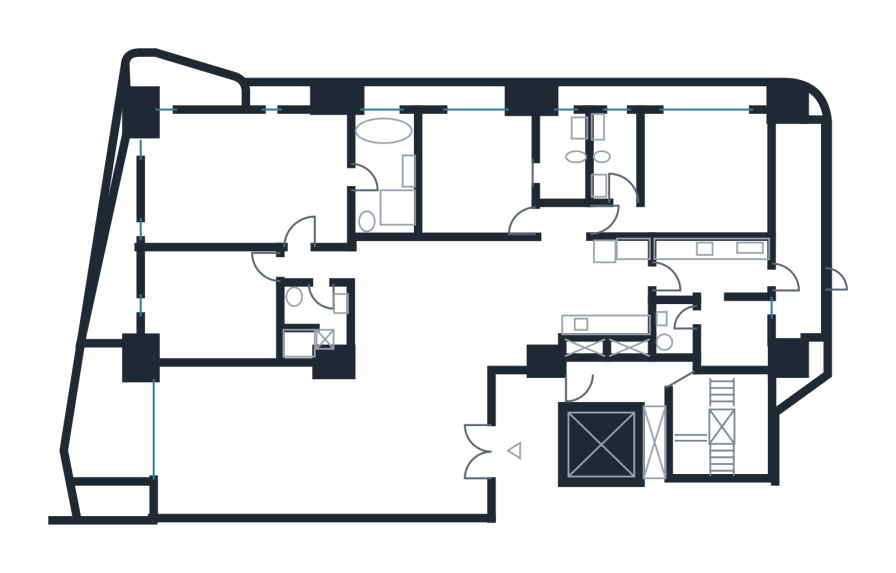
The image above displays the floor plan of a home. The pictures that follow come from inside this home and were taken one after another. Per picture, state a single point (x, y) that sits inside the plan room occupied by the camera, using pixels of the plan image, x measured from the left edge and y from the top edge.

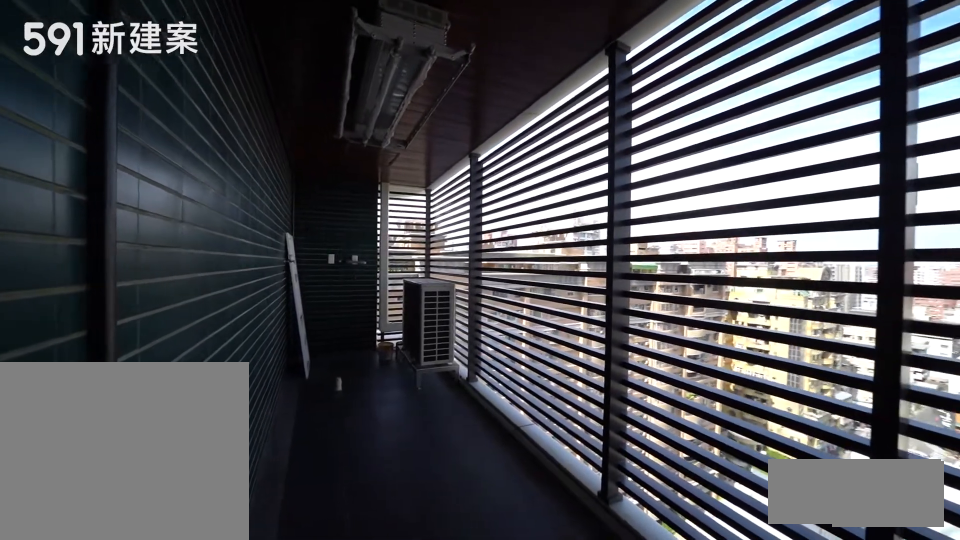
(801, 226)
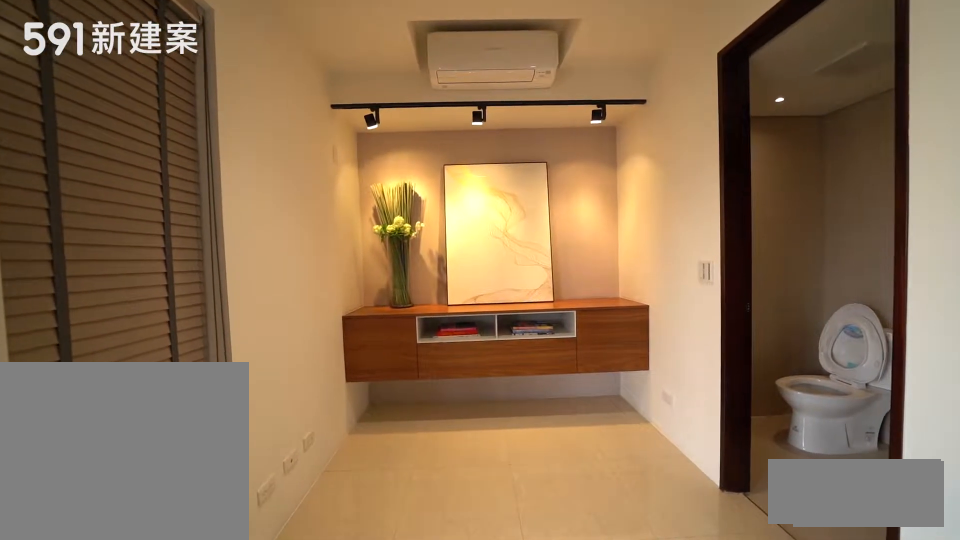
(739, 340)
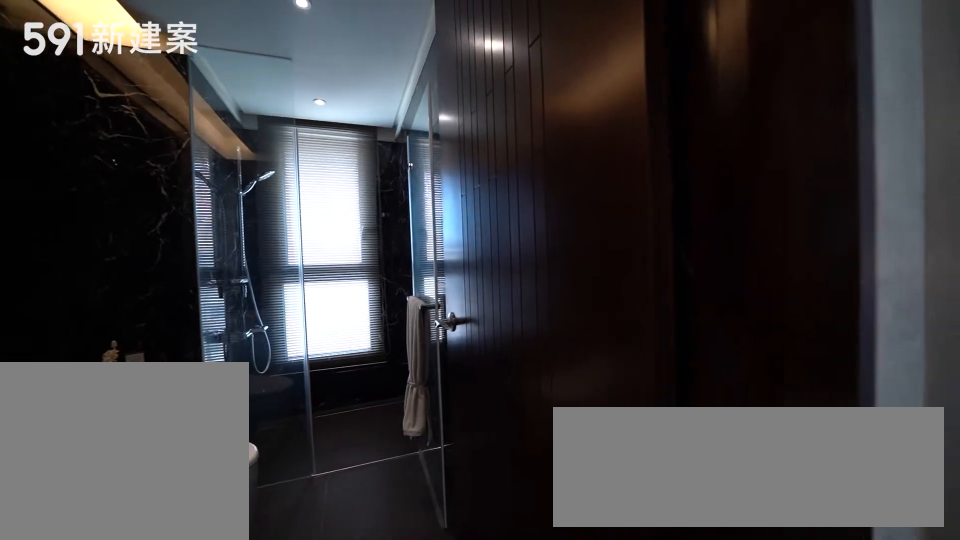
(618, 152)
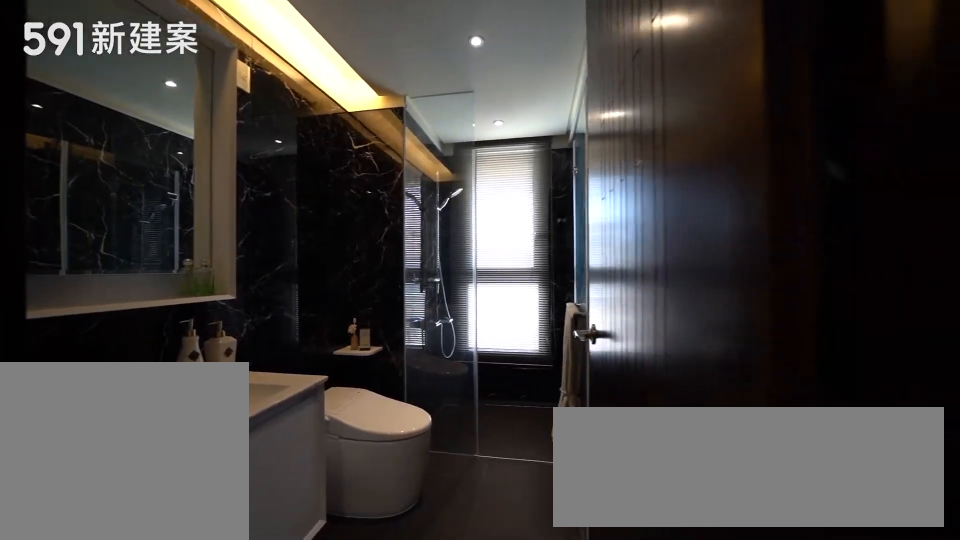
(618, 152)
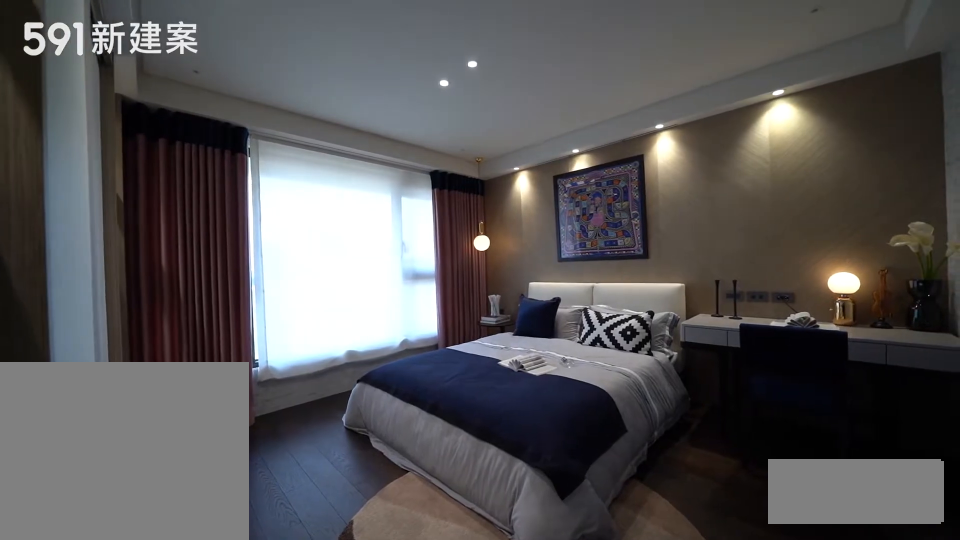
(699, 175)
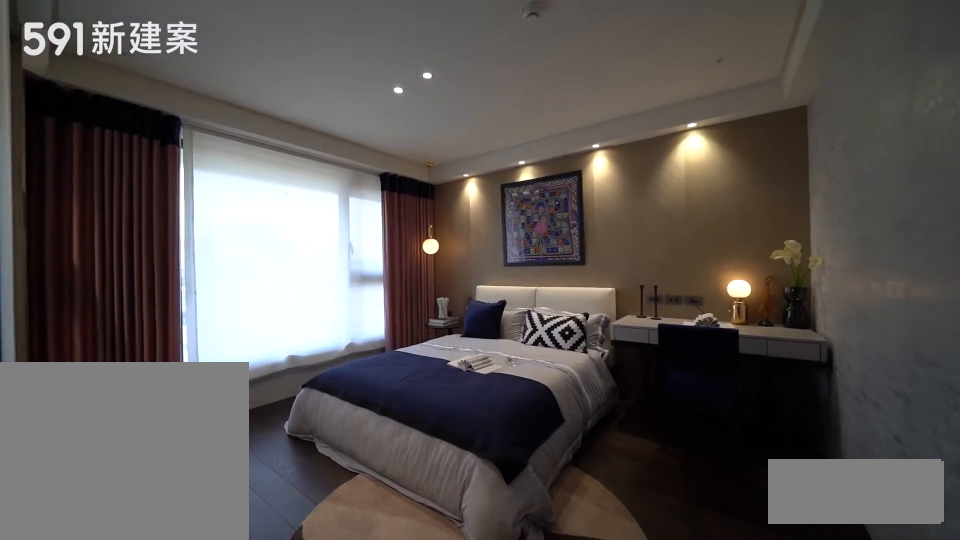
(699, 175)
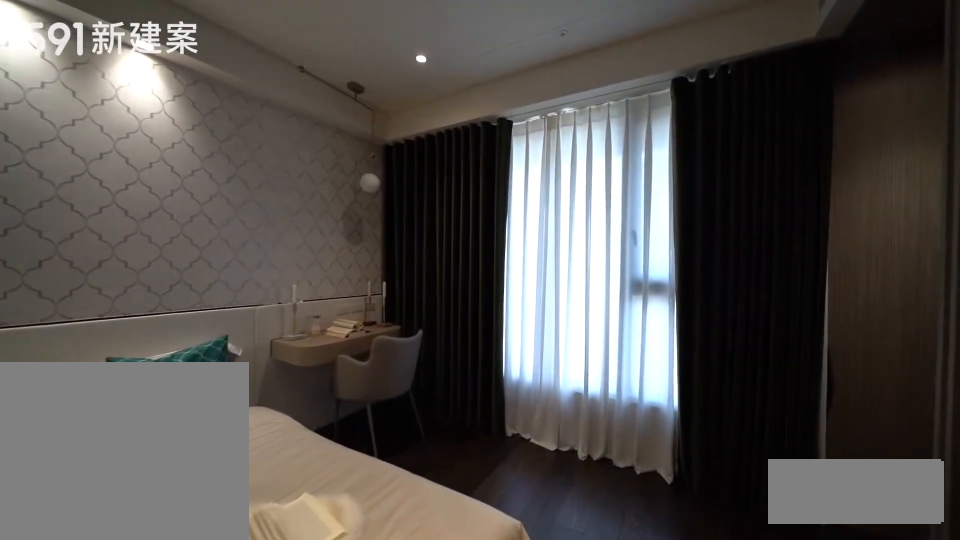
(475, 171)
